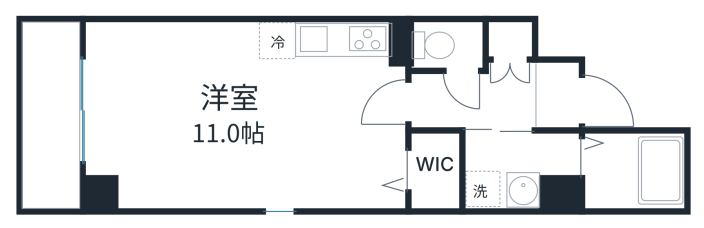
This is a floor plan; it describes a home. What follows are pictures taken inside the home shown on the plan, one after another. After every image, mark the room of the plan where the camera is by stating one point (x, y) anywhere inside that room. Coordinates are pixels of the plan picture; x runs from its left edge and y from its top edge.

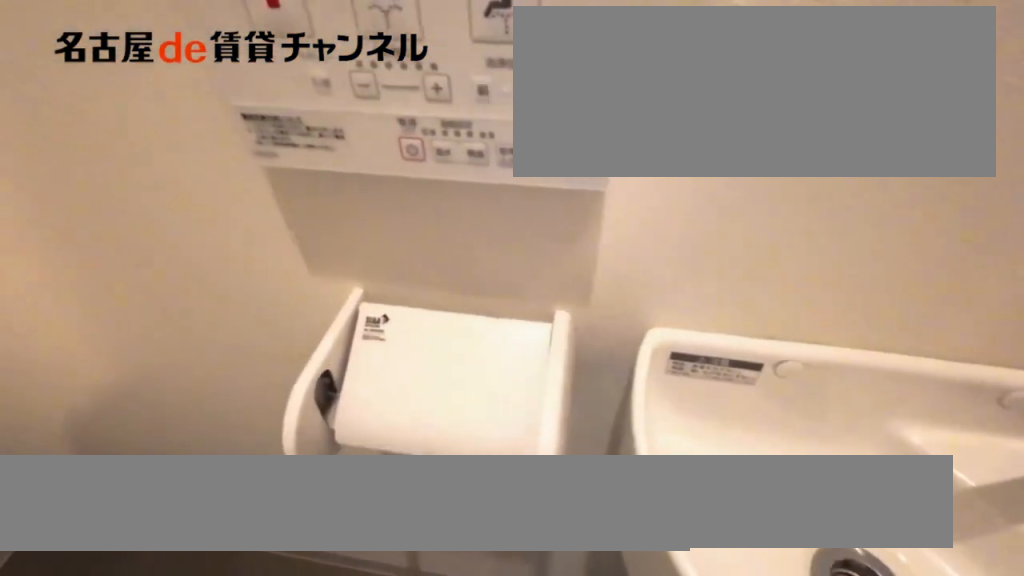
(449, 47)
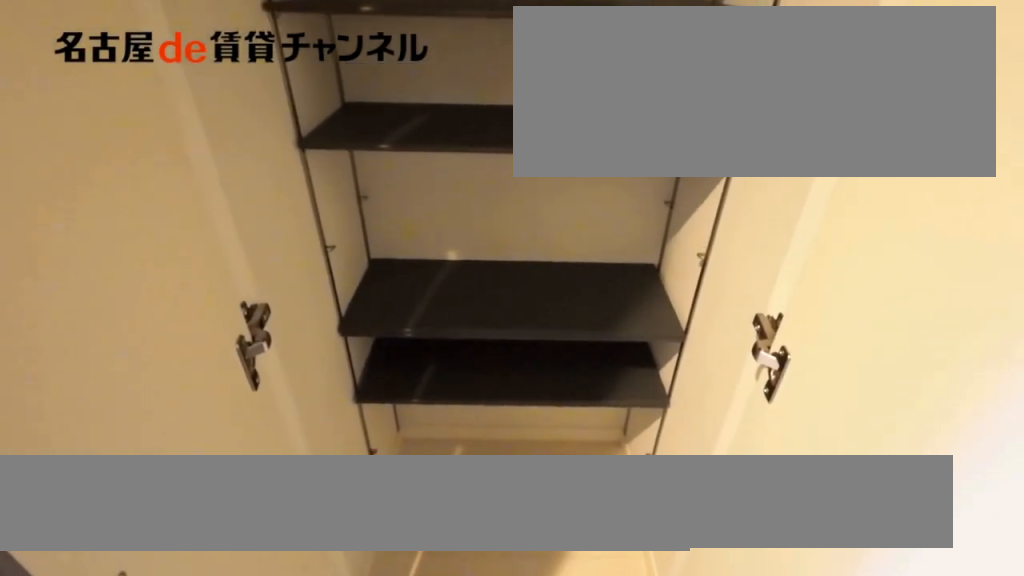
(508, 41)
